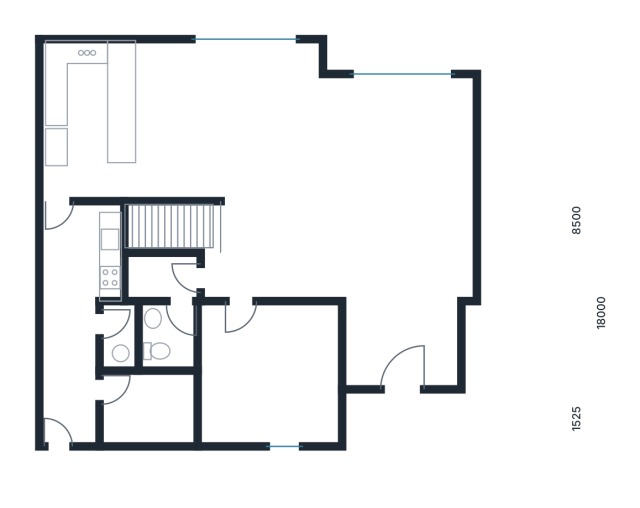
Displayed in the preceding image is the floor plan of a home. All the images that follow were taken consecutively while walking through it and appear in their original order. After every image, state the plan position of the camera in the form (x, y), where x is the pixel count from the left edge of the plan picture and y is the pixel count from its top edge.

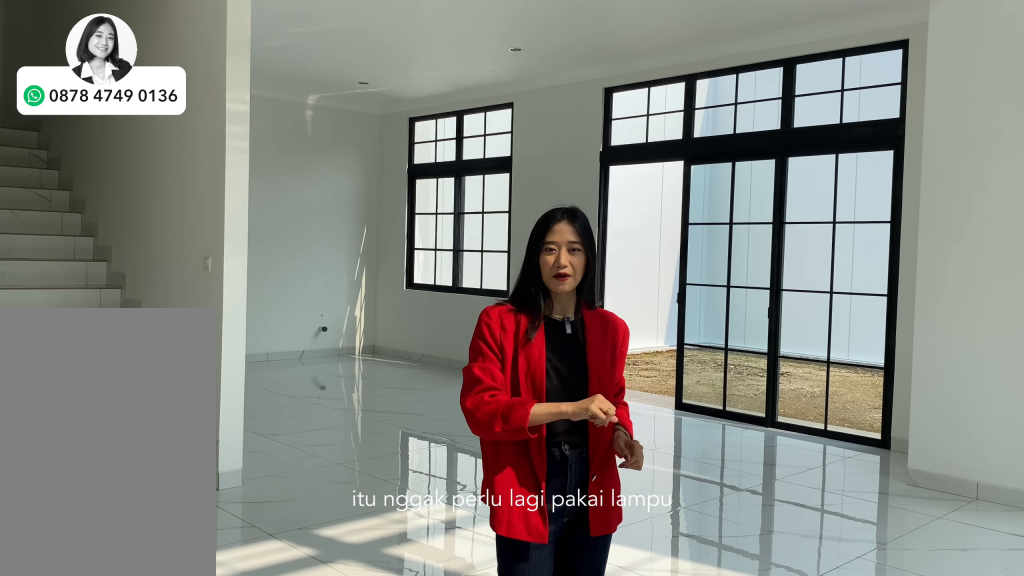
(392, 237)
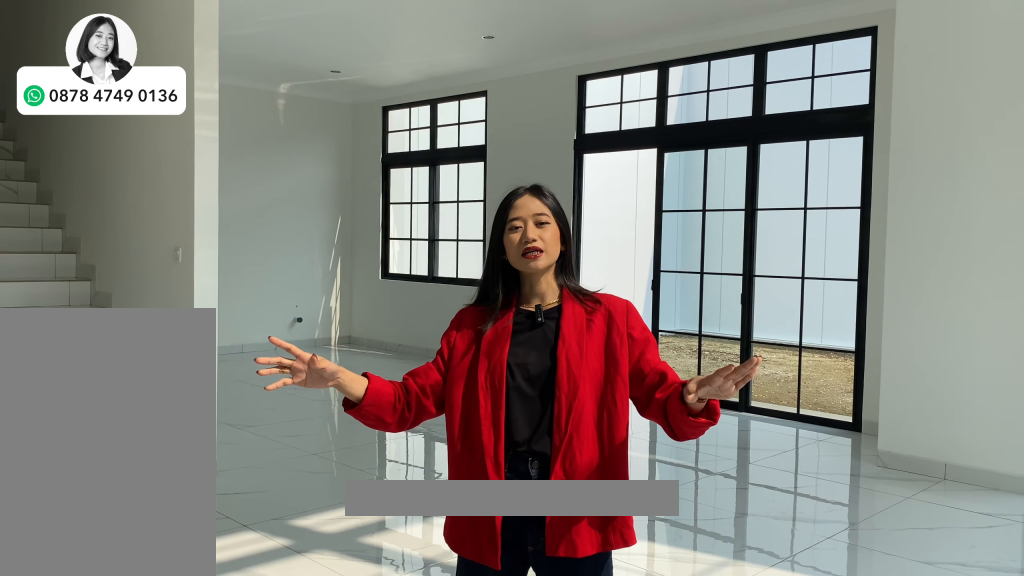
(392, 237)
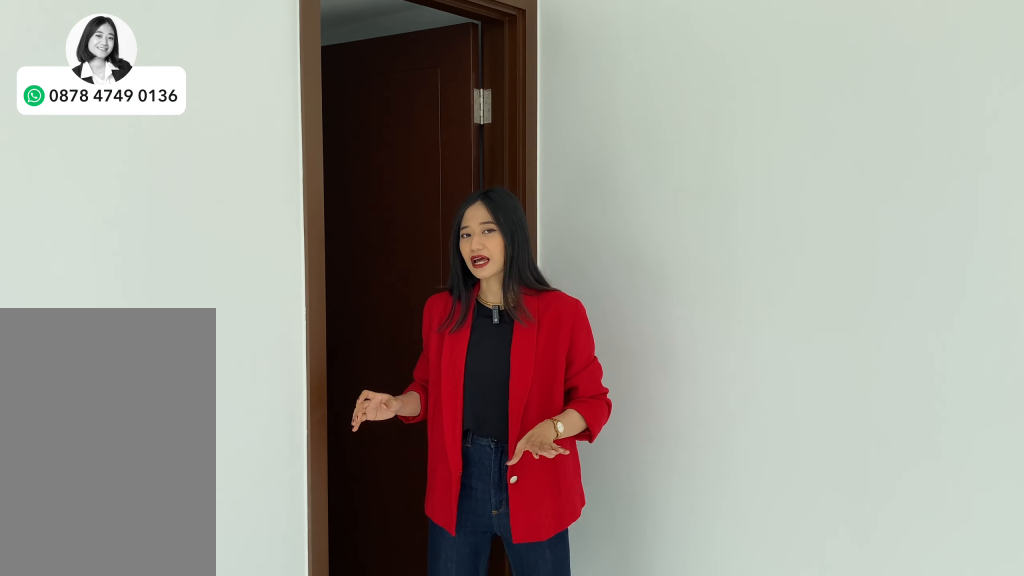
(112, 119)
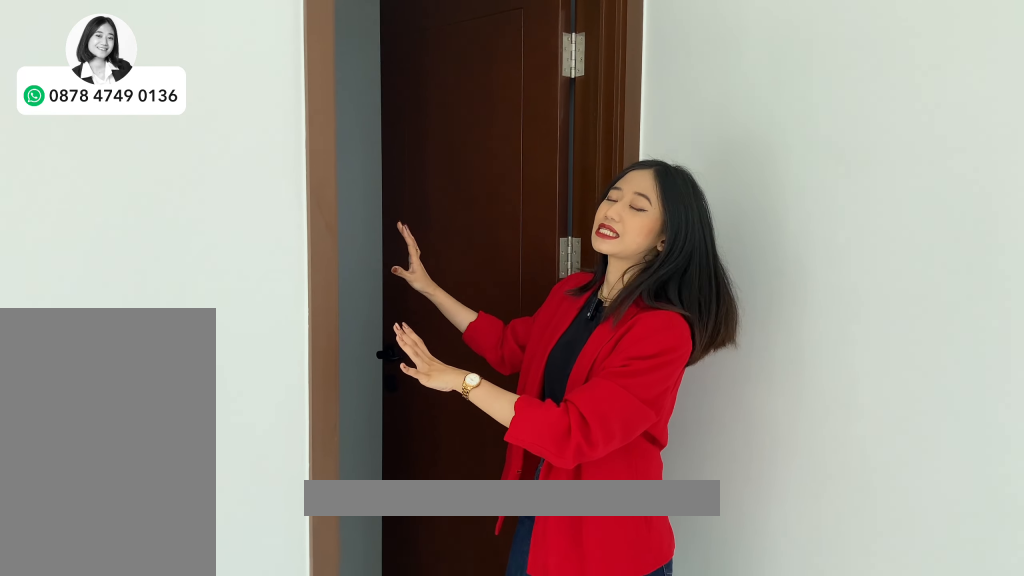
(111, 117)
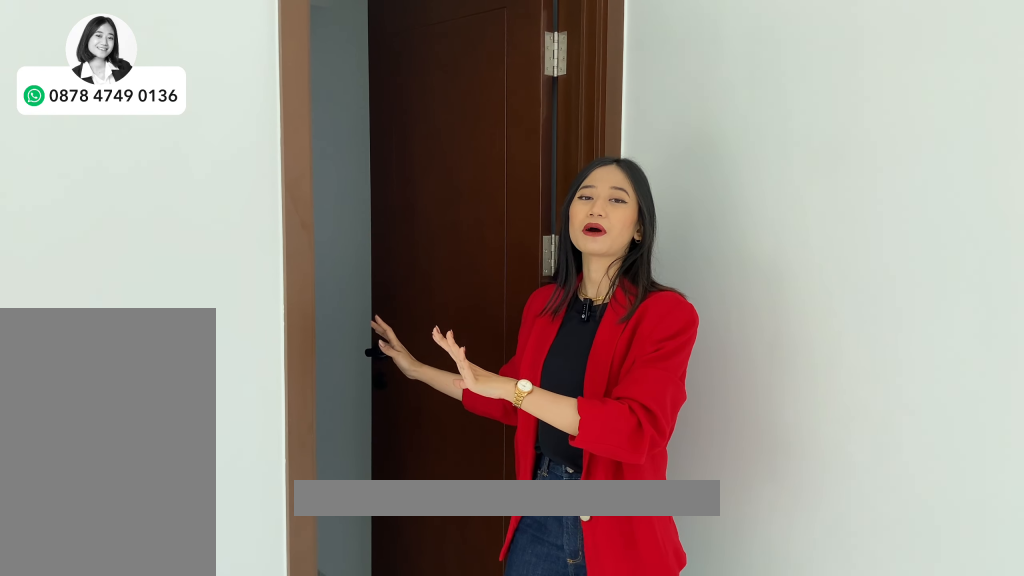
(112, 119)
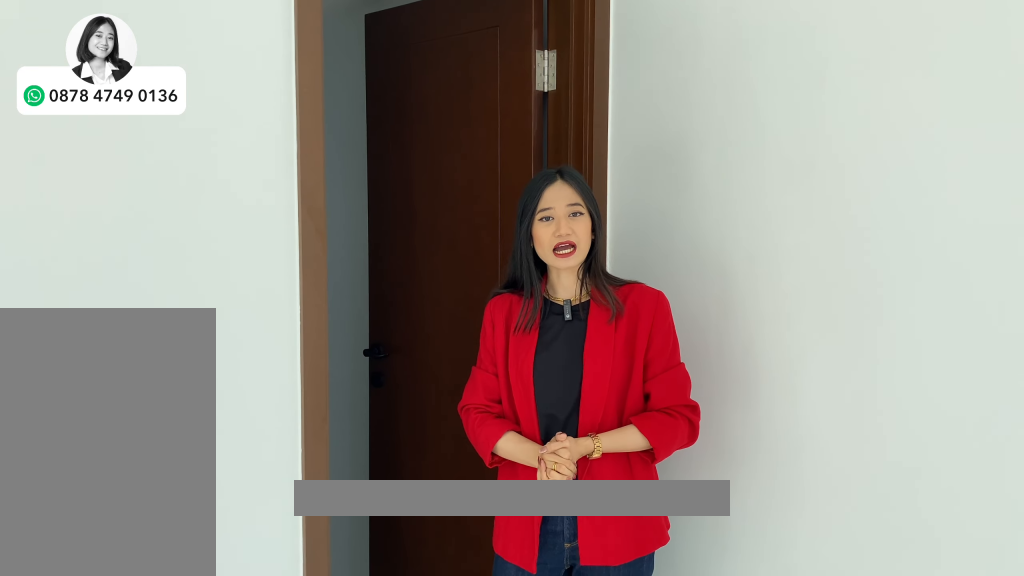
(111, 117)
